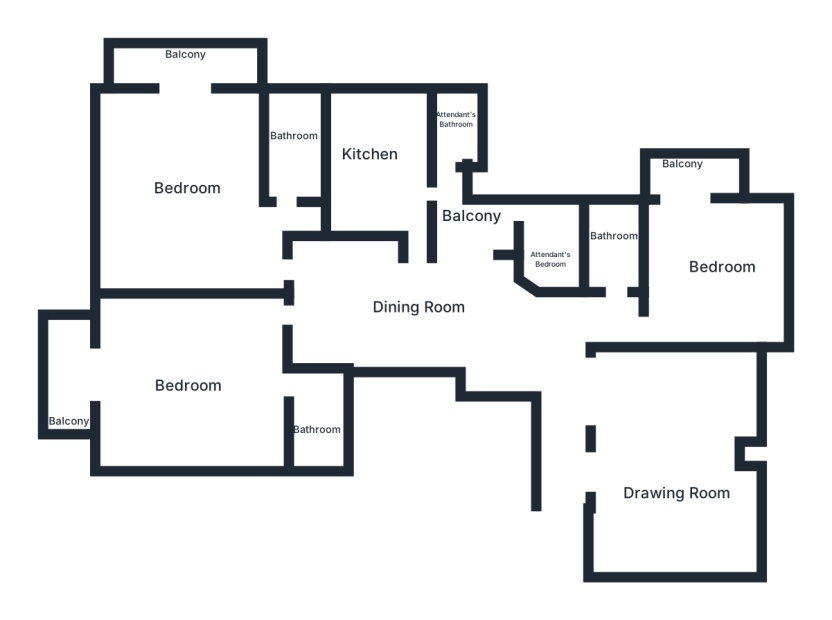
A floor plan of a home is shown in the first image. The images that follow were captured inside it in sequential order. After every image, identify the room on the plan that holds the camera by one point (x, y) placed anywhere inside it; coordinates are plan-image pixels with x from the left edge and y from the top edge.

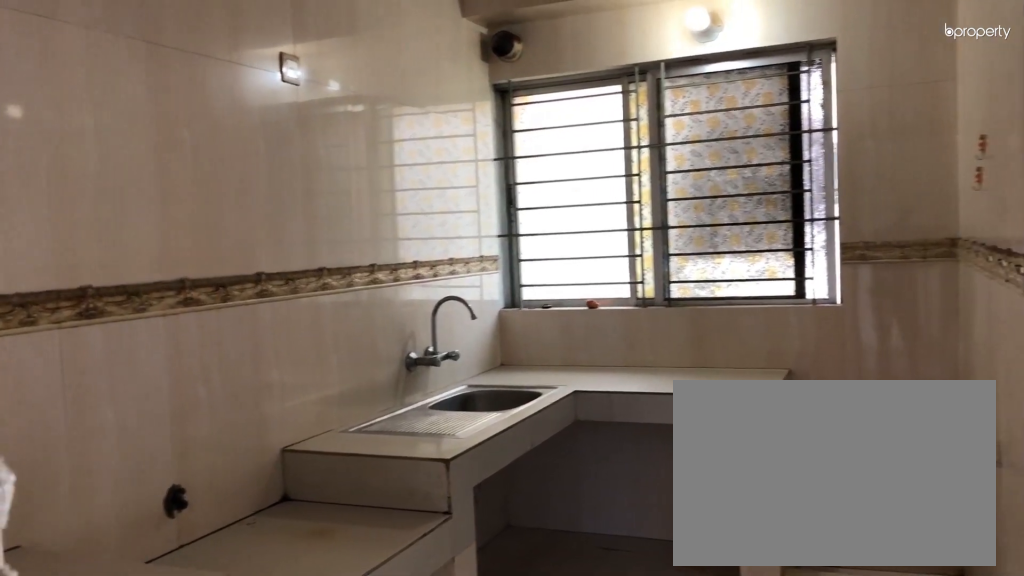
(368, 156)
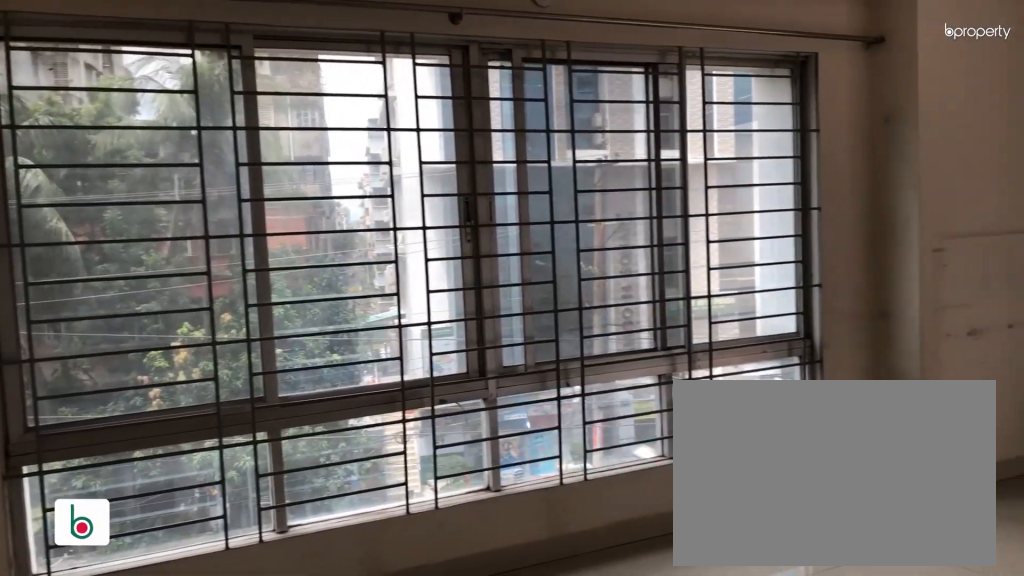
(186, 185)
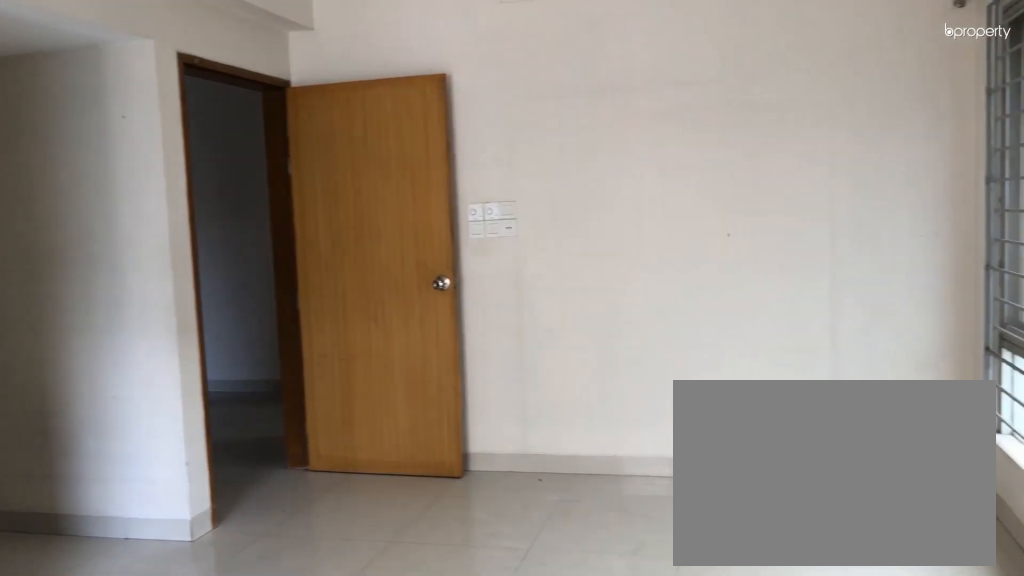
(186, 184)
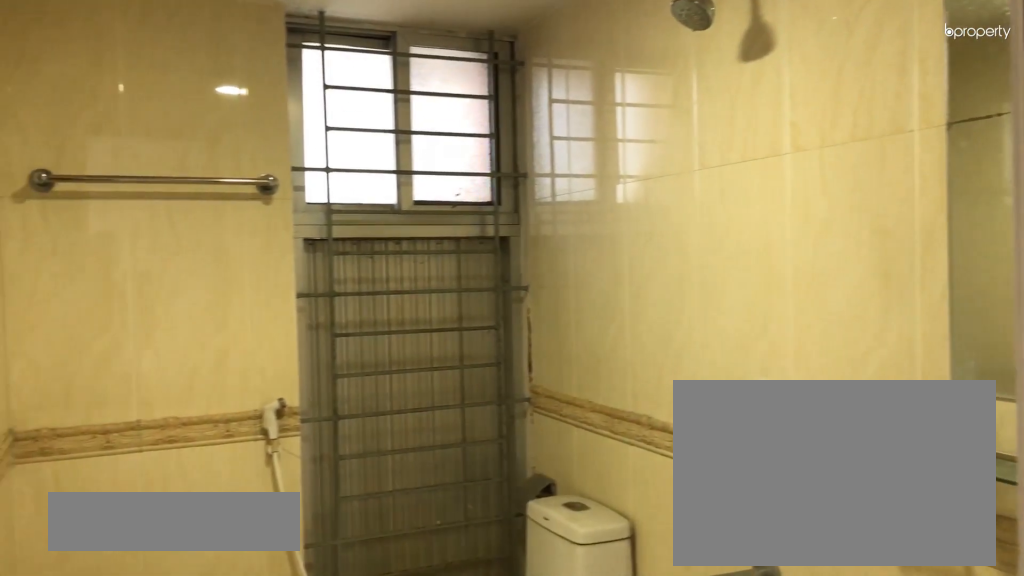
(291, 139)
